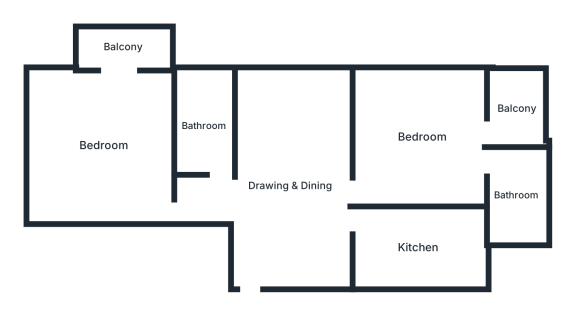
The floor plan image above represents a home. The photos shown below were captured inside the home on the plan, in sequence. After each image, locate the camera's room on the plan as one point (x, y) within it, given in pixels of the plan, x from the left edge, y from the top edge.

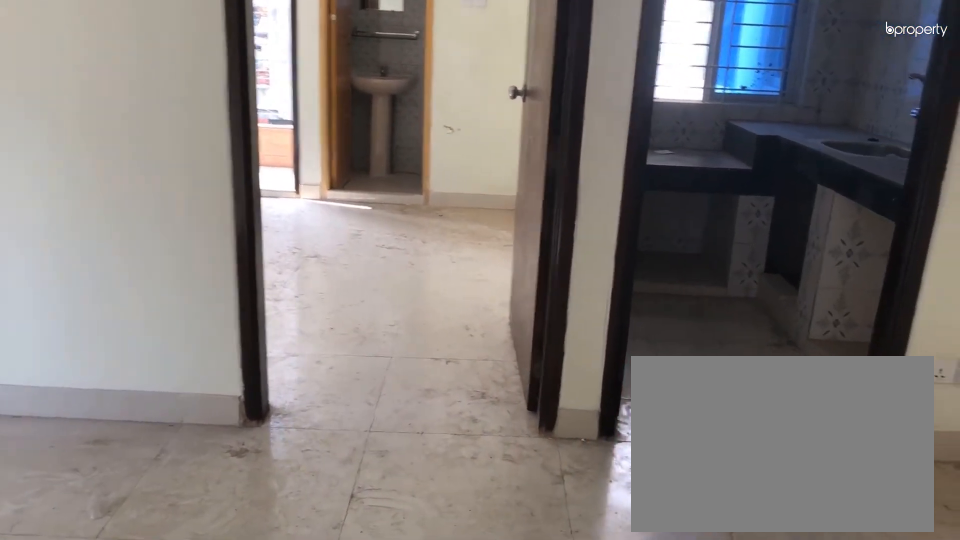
(293, 188)
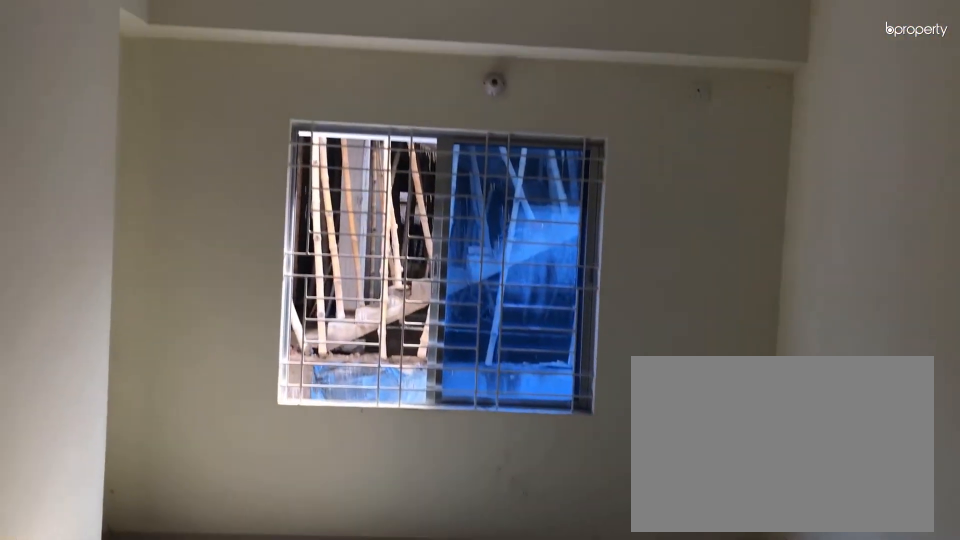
(293, 188)
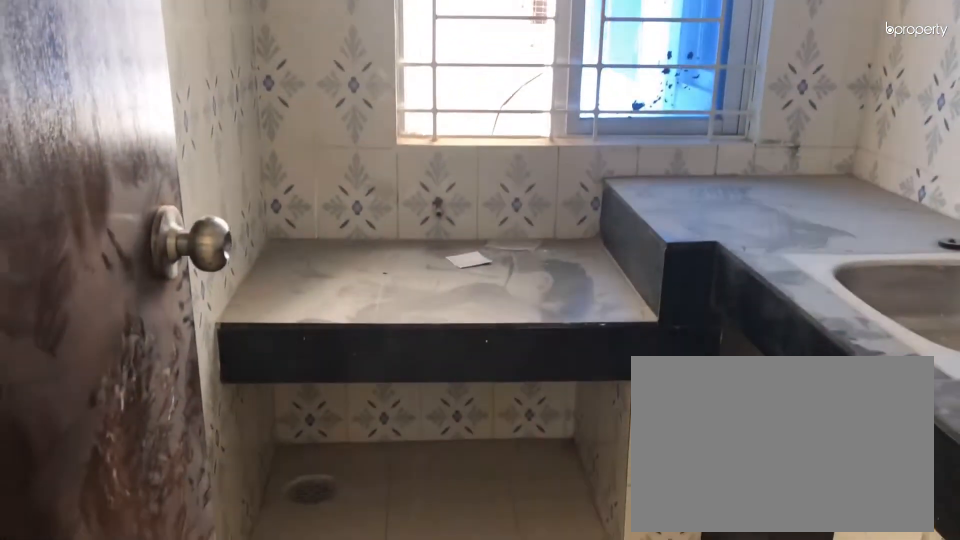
(417, 248)
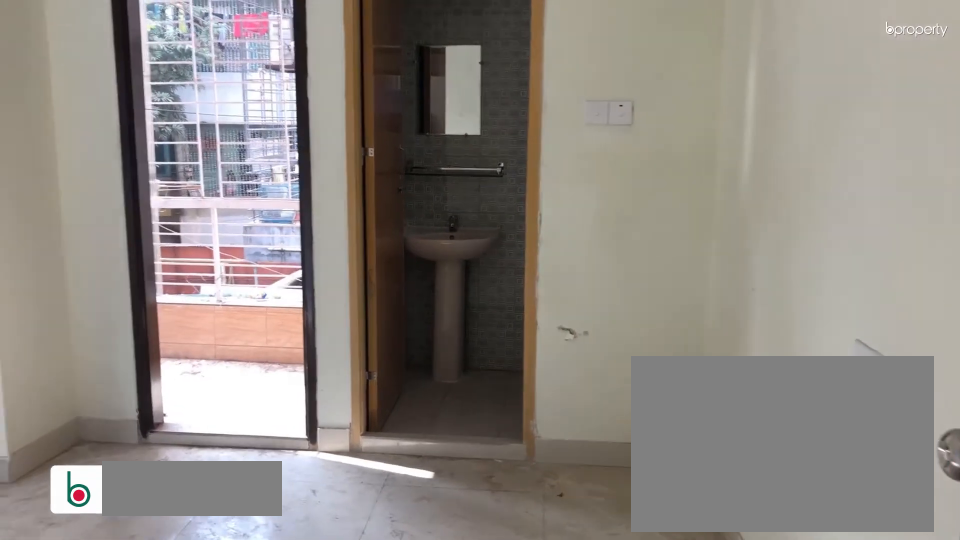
(420, 136)
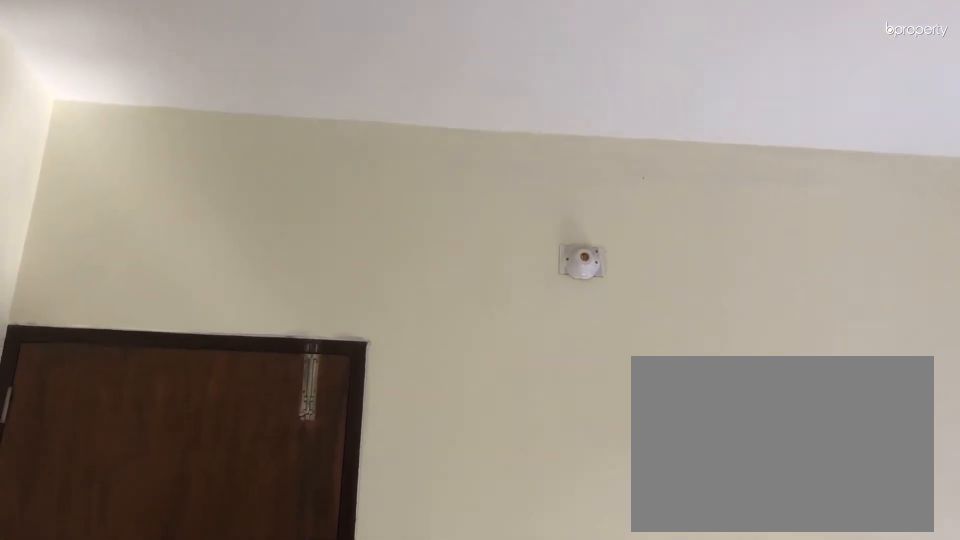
(421, 136)
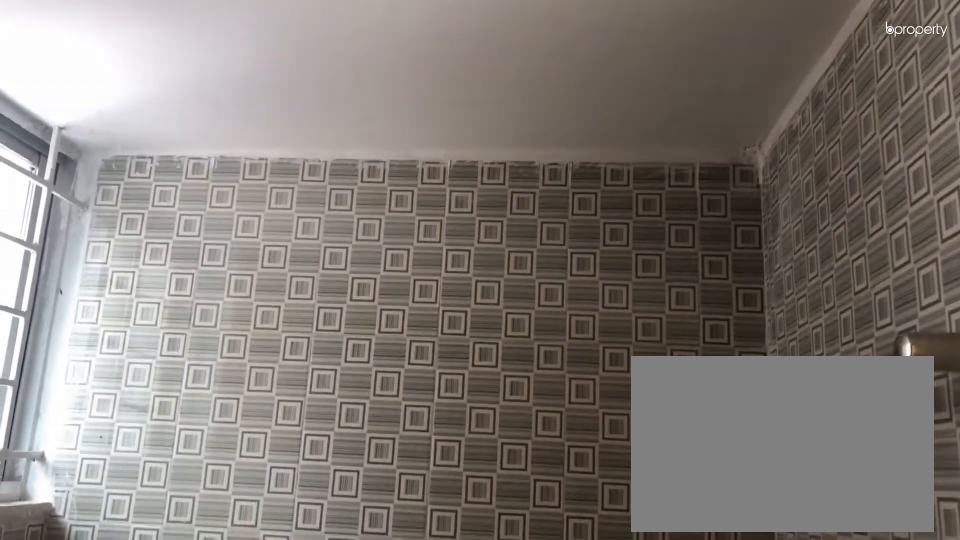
(514, 195)
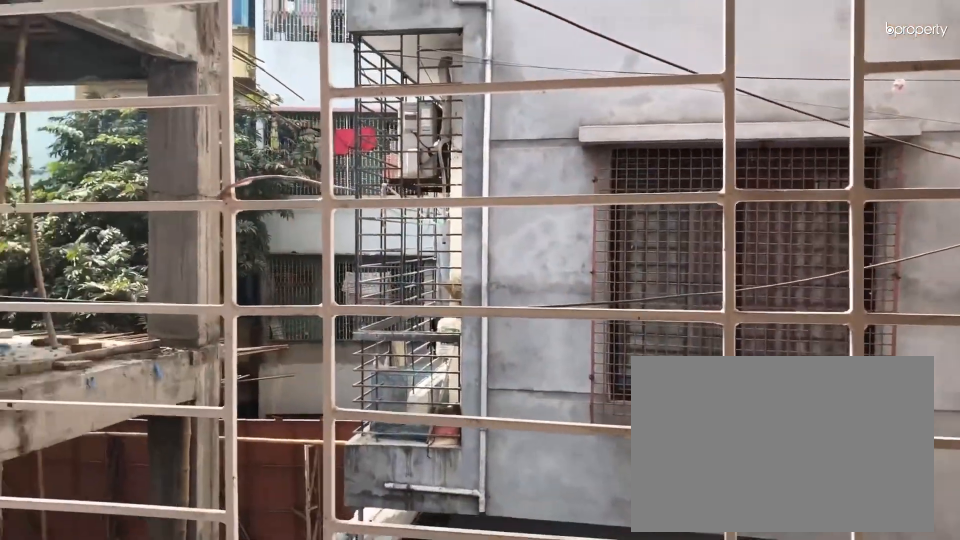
(516, 108)
